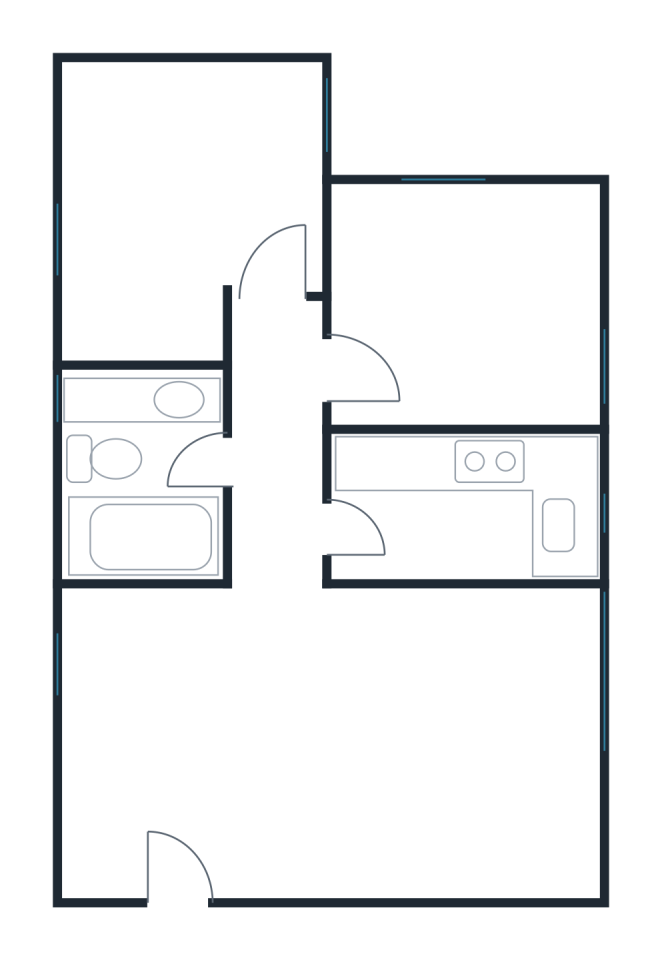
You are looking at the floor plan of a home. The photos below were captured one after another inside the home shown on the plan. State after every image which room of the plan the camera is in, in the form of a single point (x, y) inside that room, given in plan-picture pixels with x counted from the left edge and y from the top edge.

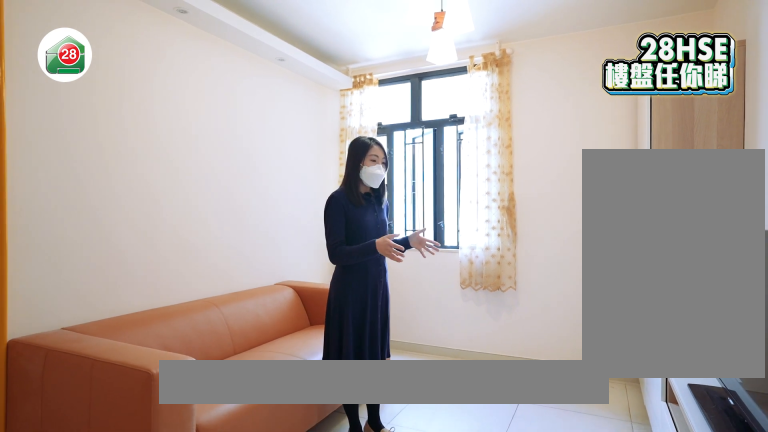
(292, 740)
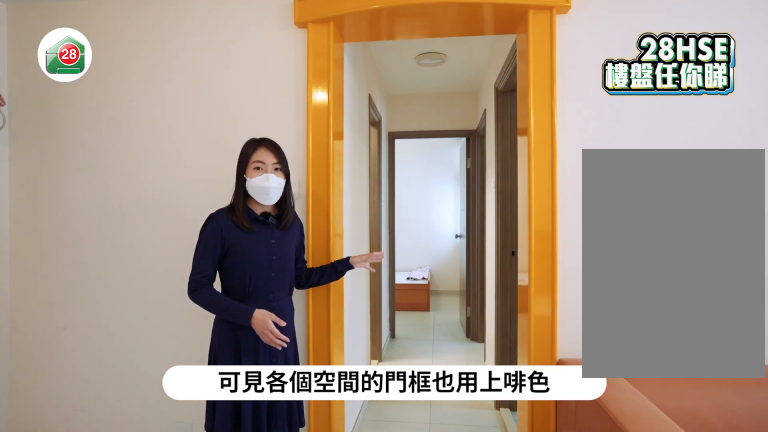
(292, 740)
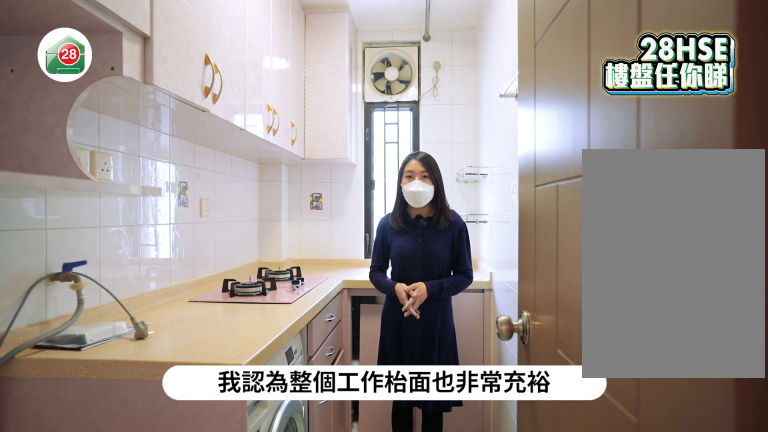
(416, 505)
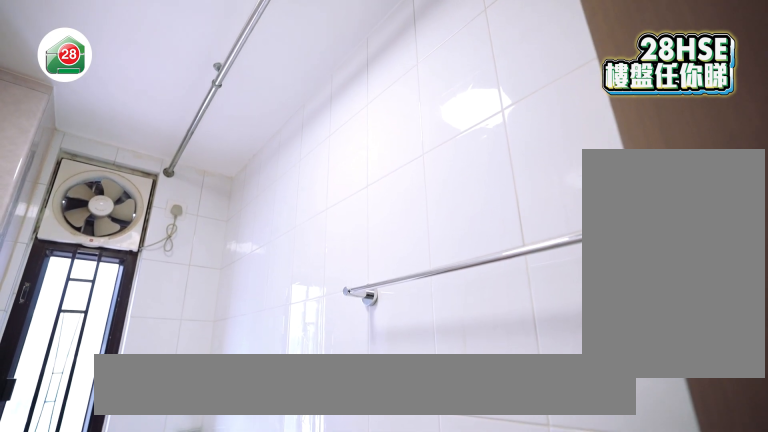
(416, 505)
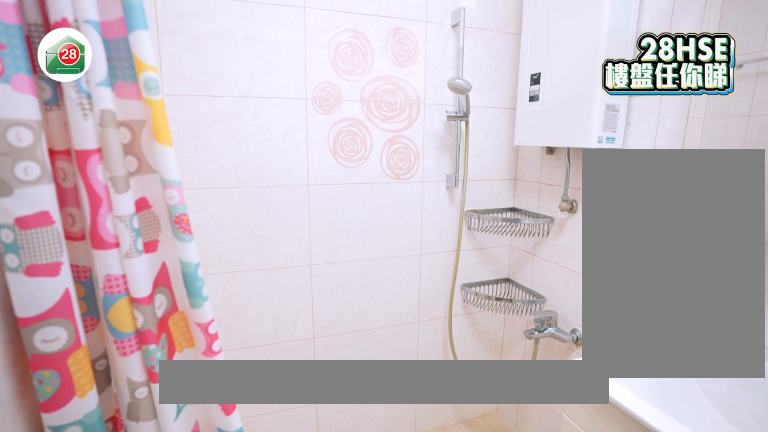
(166, 482)
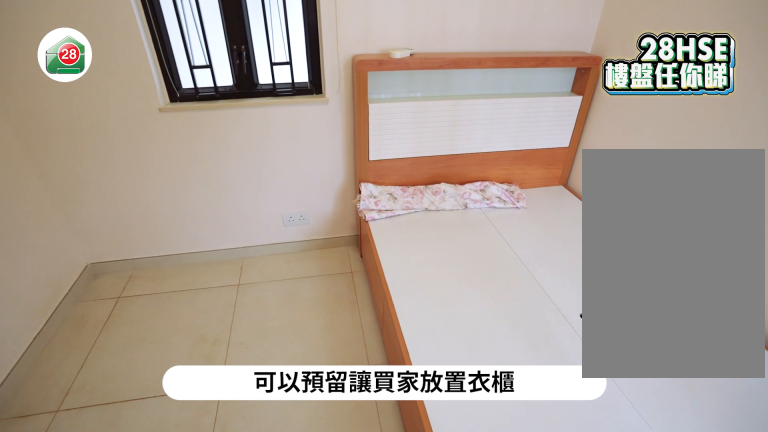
(166, 186)
